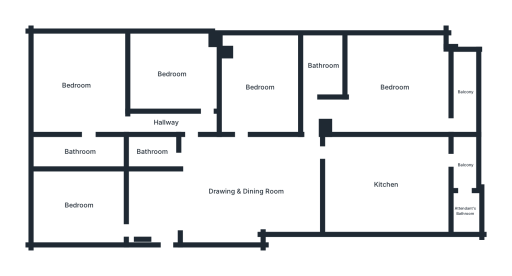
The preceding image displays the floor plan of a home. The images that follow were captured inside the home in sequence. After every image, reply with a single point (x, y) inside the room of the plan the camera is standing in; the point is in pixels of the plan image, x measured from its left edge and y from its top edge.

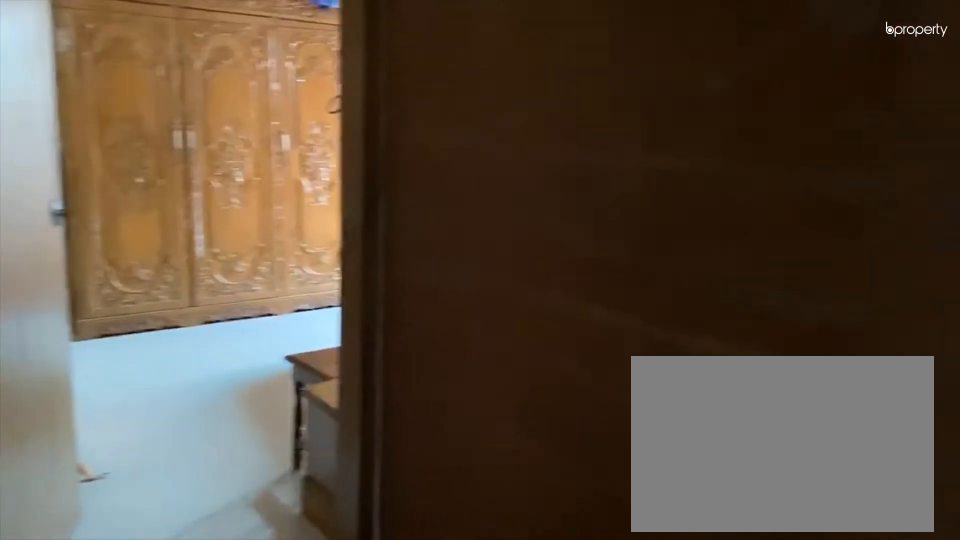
(150, 122)
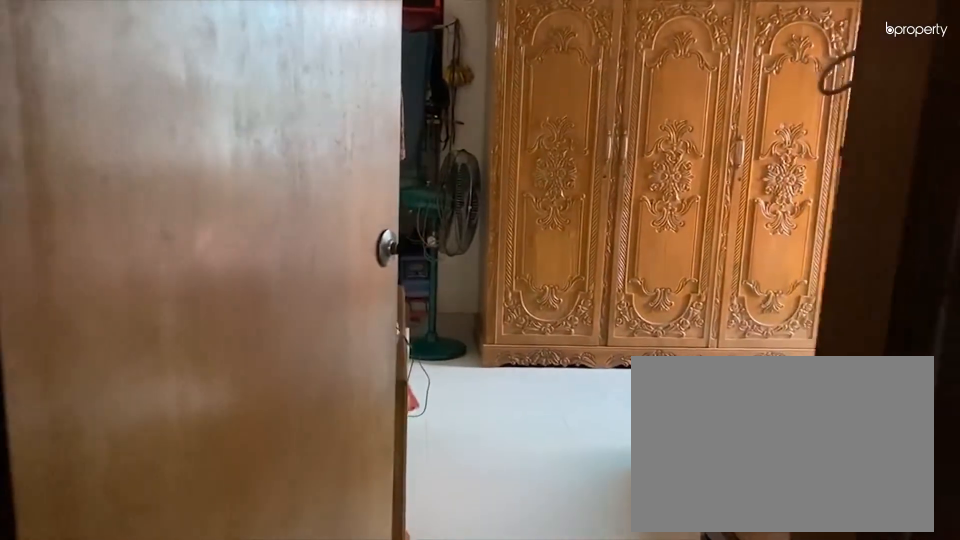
(75, 88)
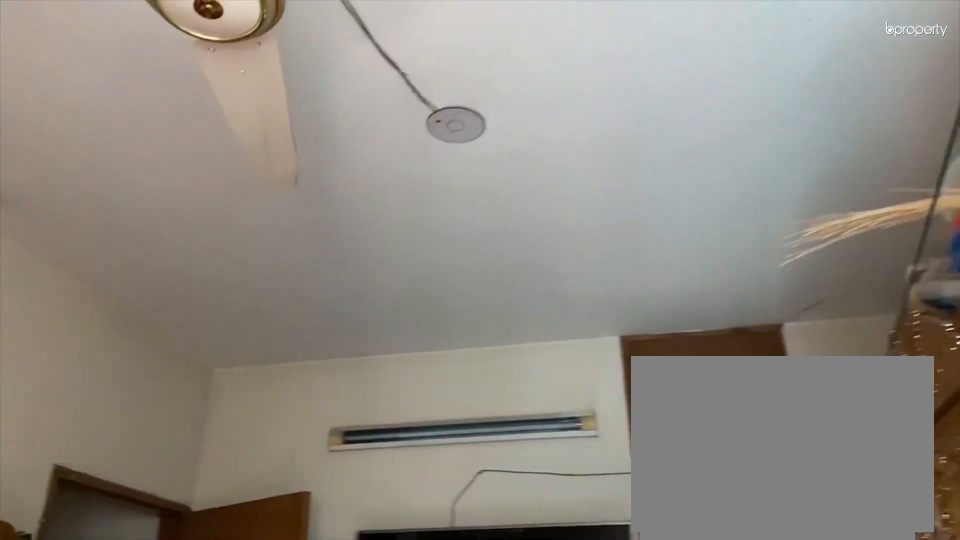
(75, 88)
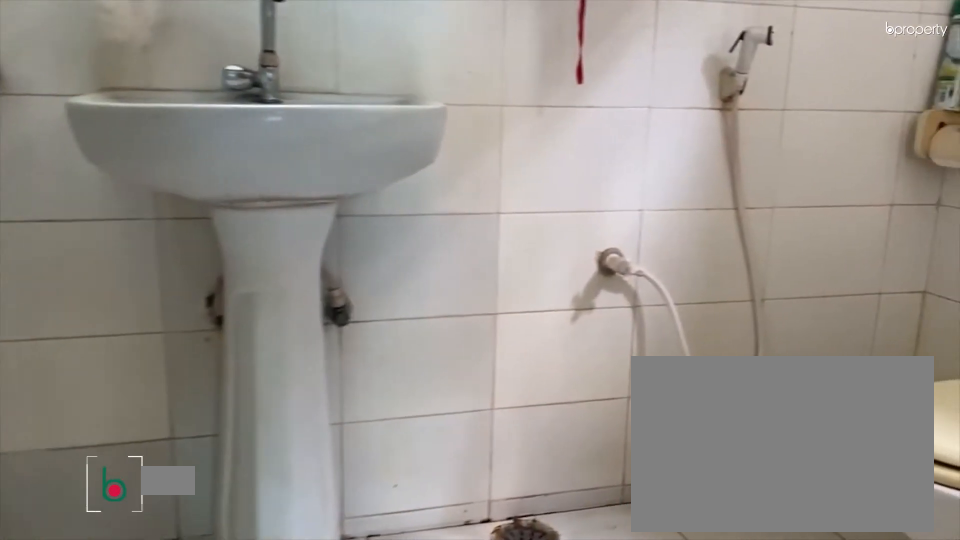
(78, 150)
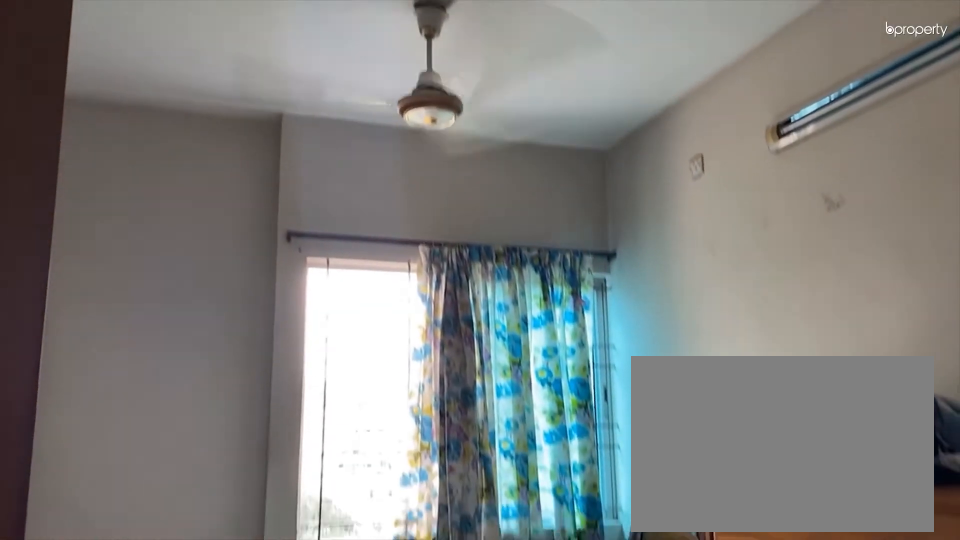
(258, 88)
